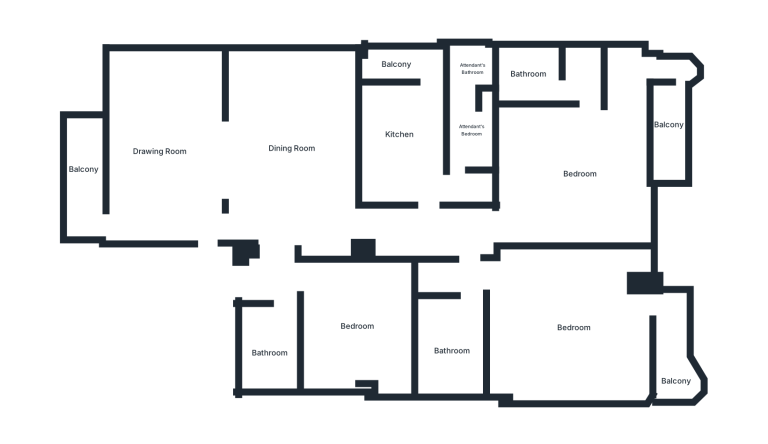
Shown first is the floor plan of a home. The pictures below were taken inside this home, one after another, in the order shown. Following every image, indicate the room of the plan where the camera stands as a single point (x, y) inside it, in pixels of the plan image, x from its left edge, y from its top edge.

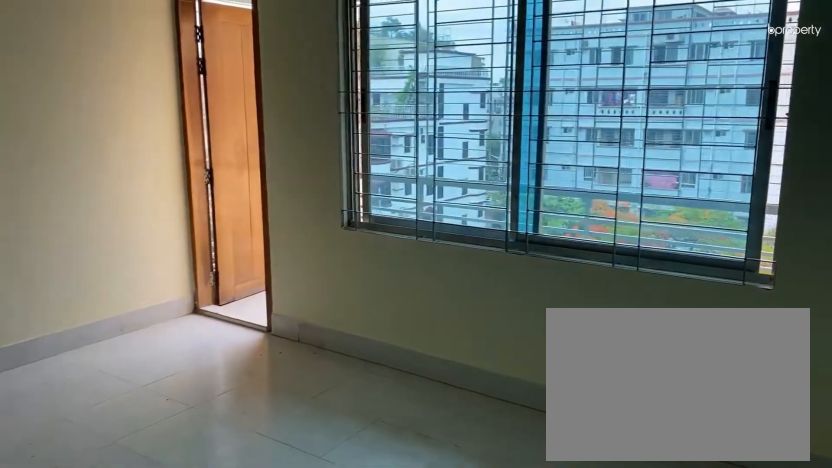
(170, 144)
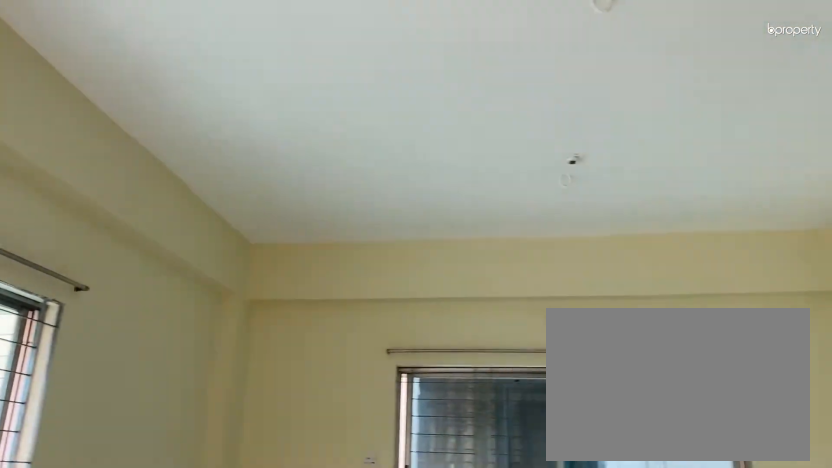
(169, 144)
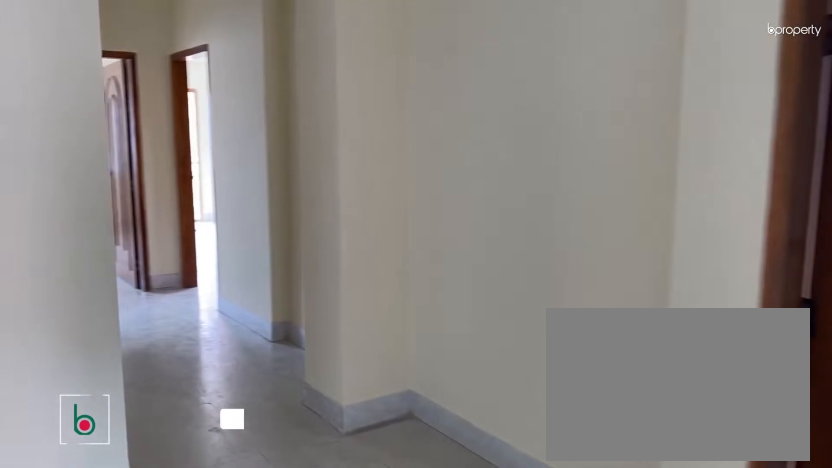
(294, 147)
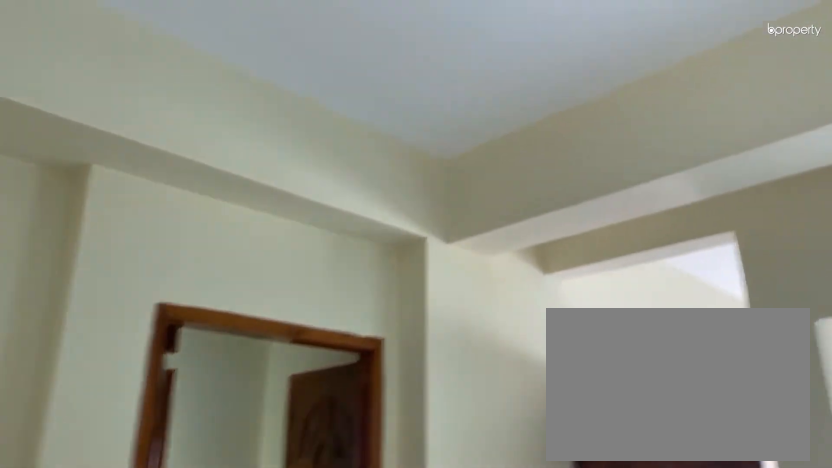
(294, 147)
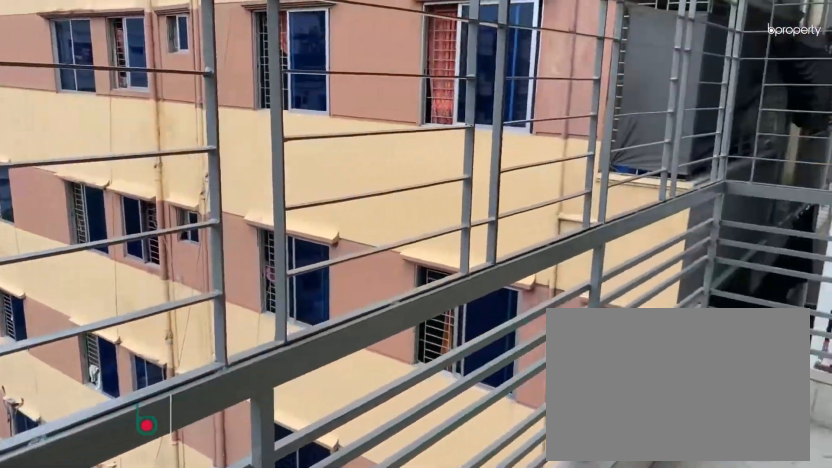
(85, 171)
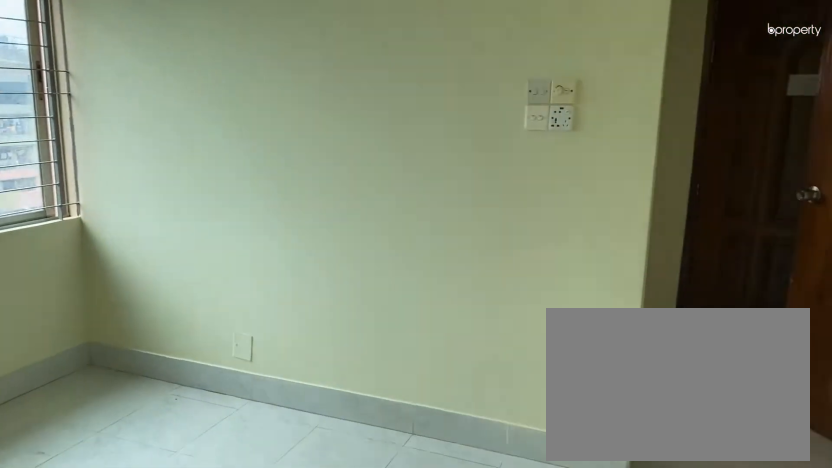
(356, 326)
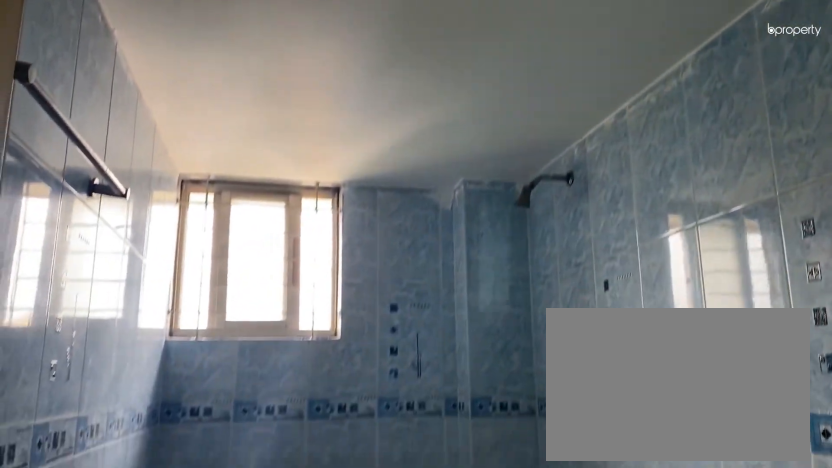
(273, 347)
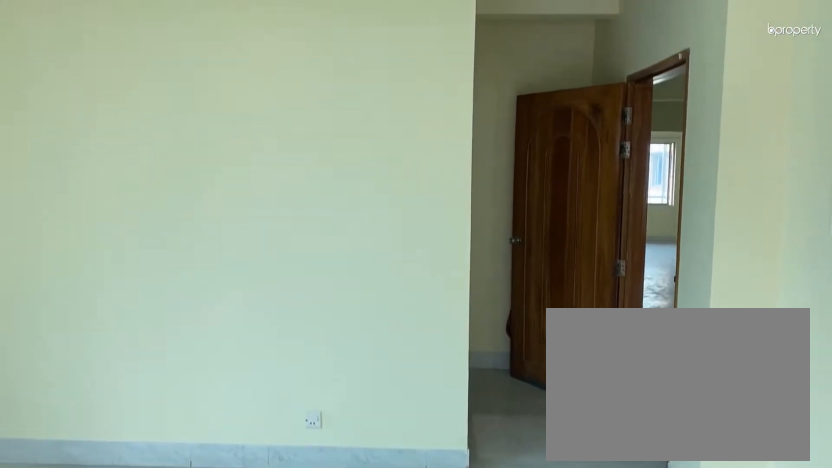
(568, 328)
